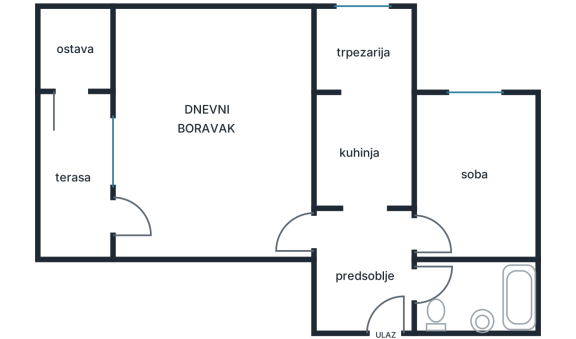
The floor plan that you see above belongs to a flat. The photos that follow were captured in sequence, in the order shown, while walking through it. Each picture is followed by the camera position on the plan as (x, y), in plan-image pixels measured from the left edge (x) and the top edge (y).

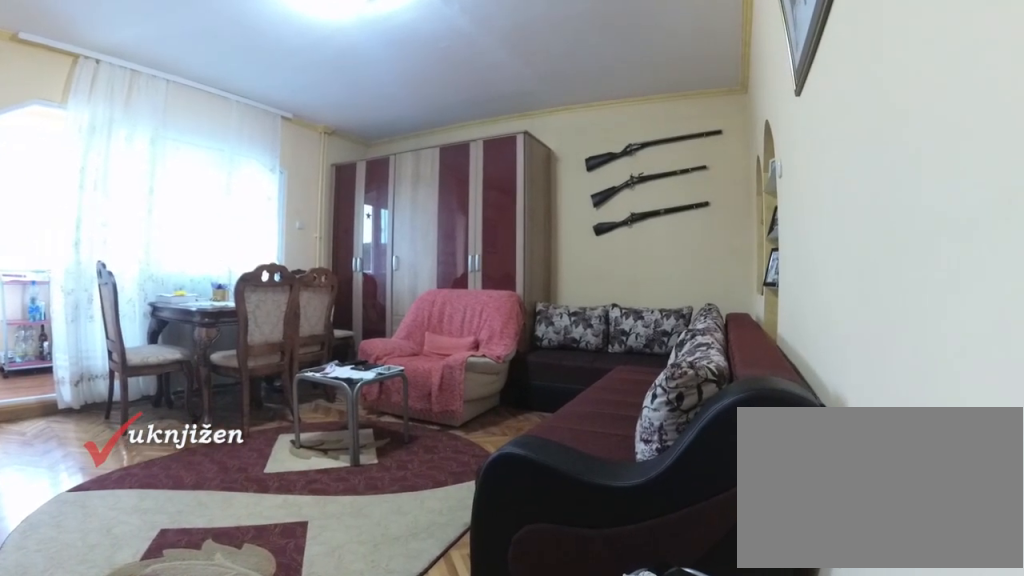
(308, 223)
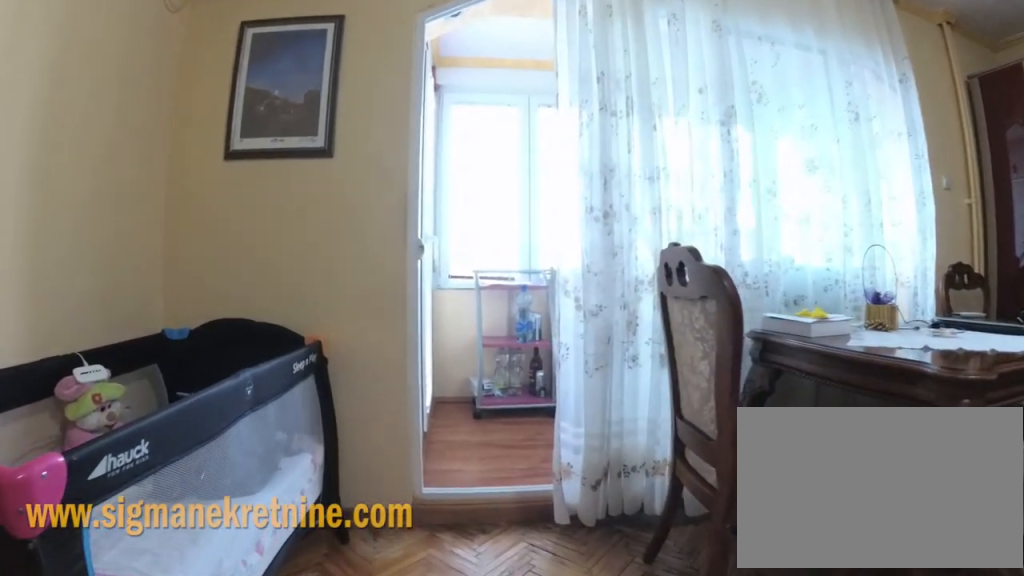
(226, 211)
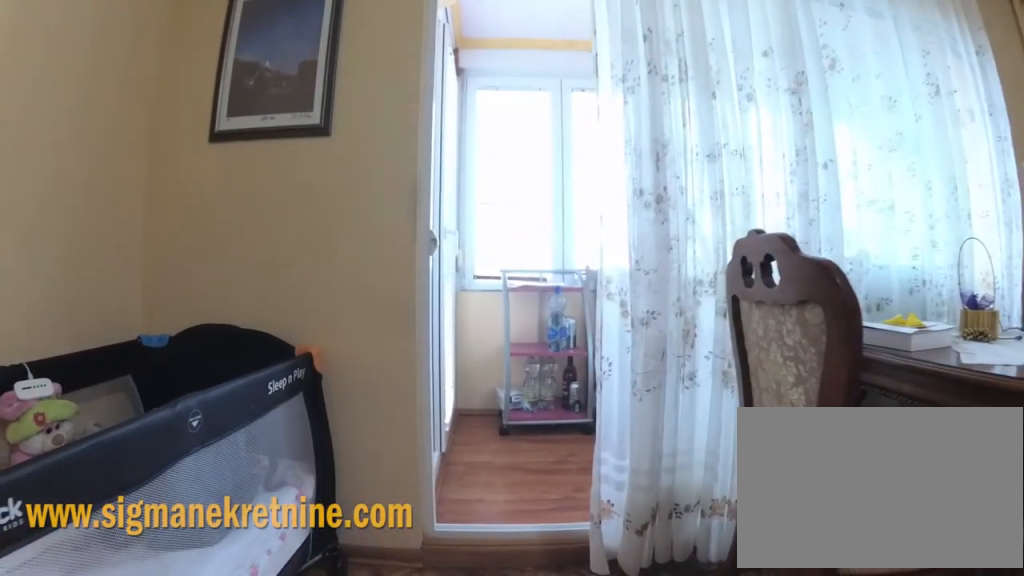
(209, 212)
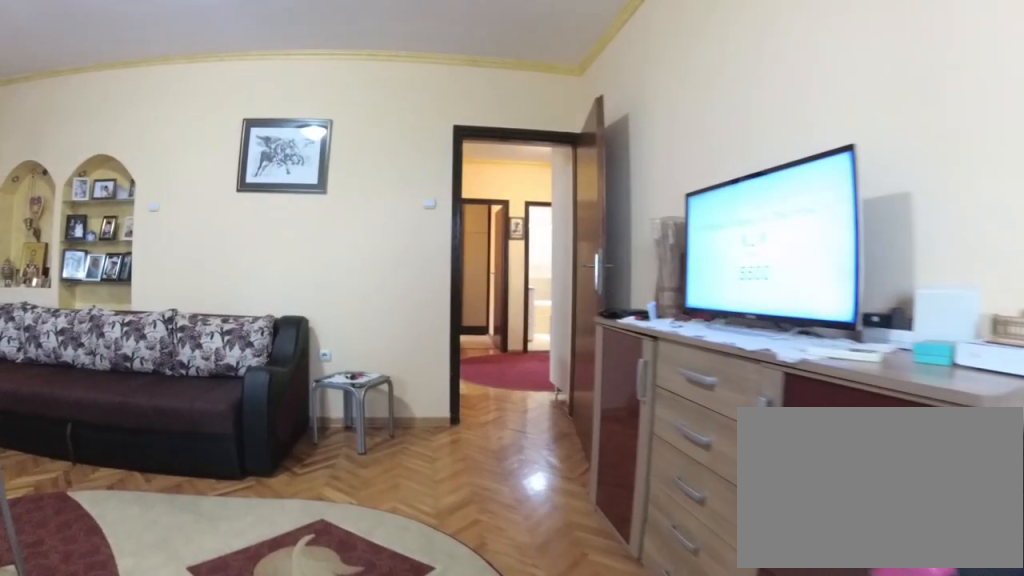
(143, 216)
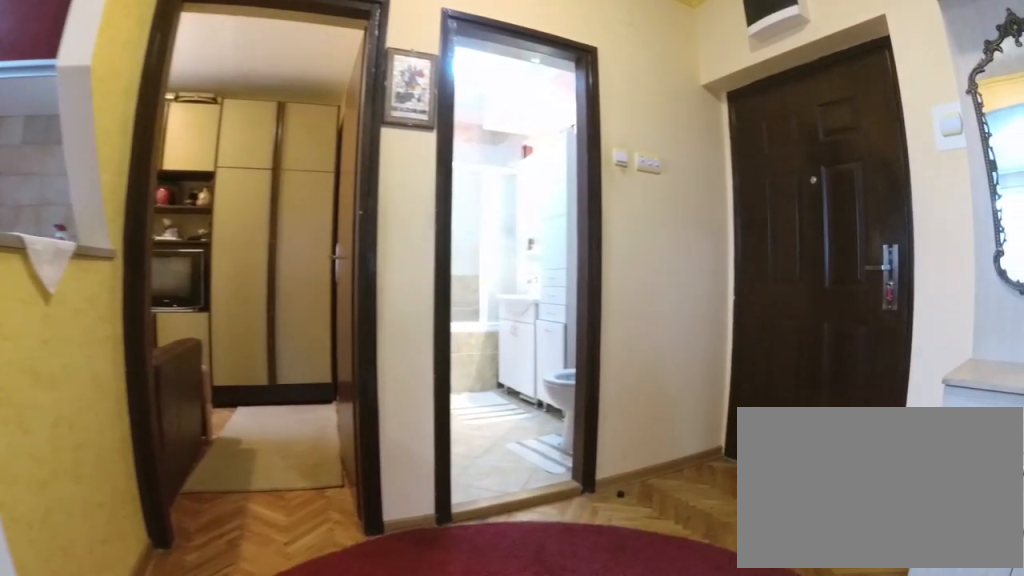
(336, 238)
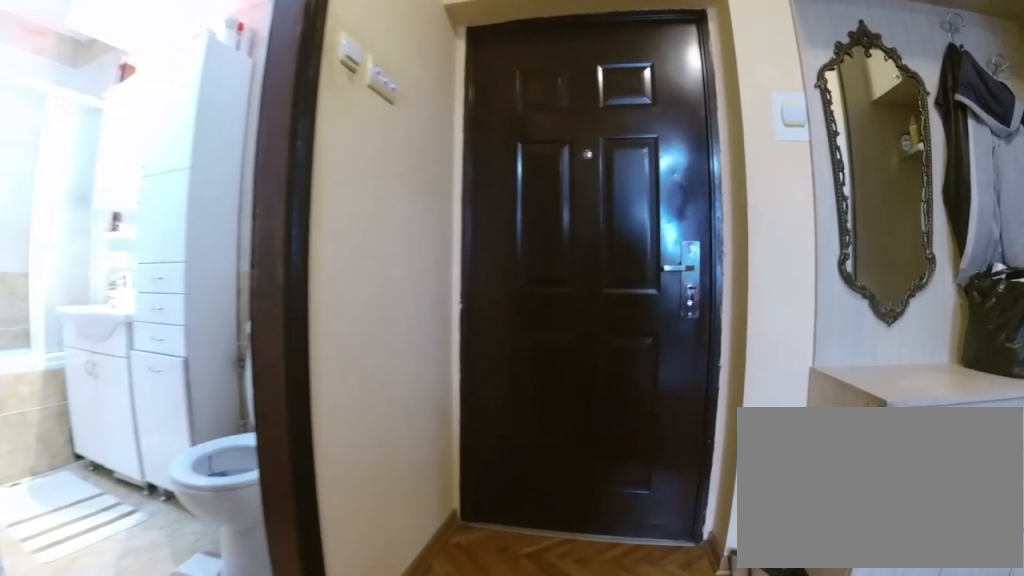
(379, 256)
